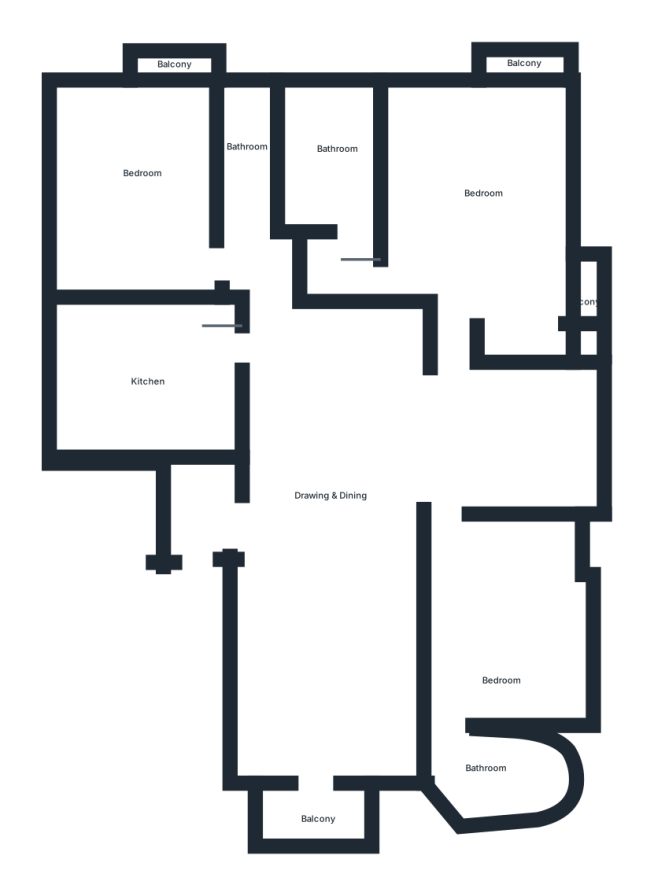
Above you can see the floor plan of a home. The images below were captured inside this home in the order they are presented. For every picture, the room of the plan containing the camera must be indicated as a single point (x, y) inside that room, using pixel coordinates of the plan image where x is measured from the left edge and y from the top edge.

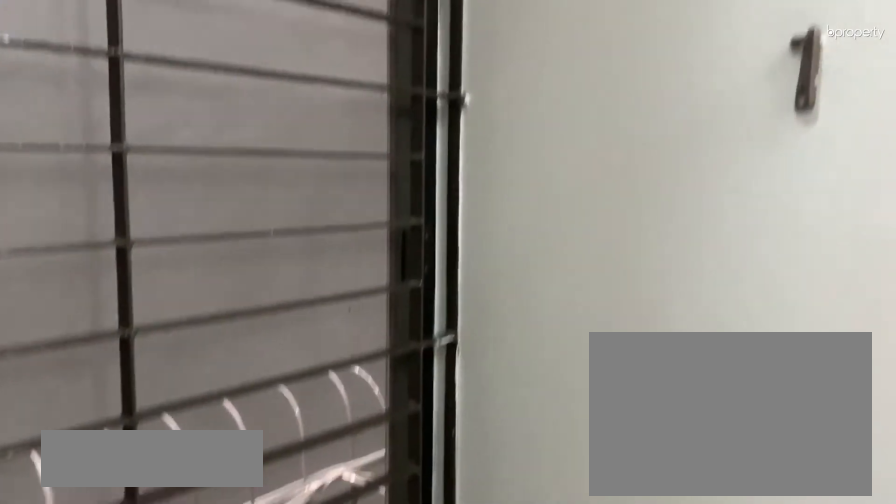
(593, 302)
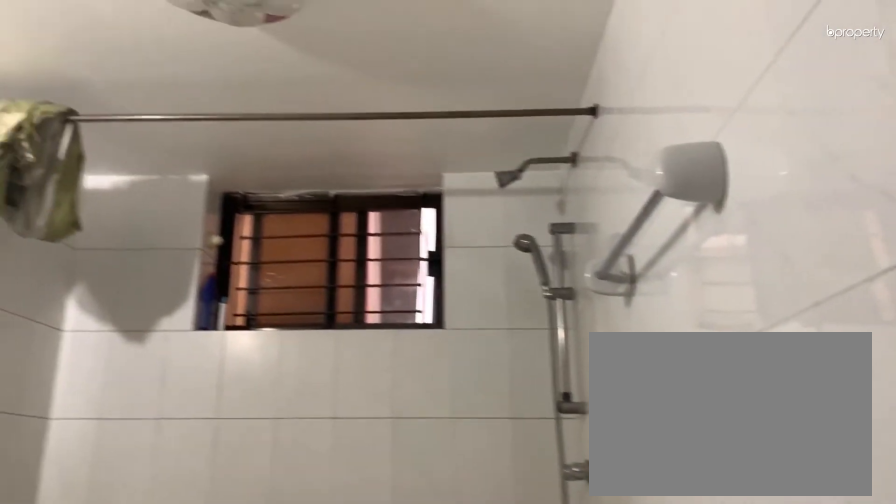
(333, 157)
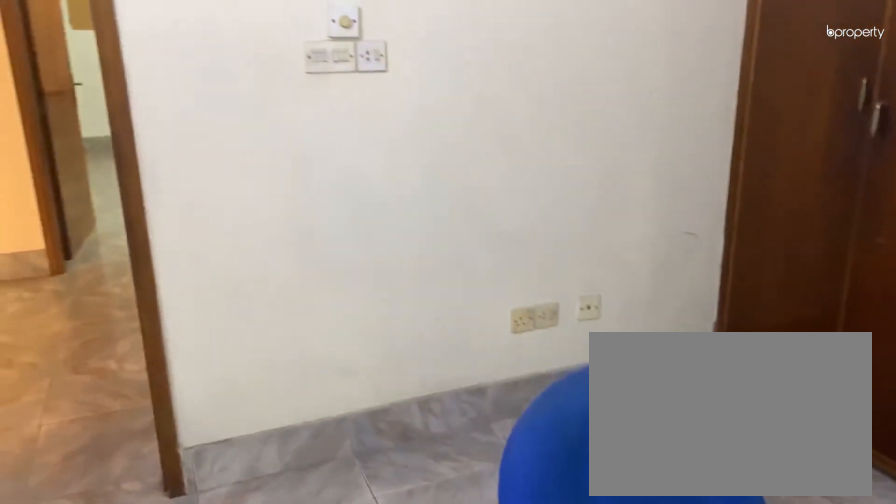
(503, 637)
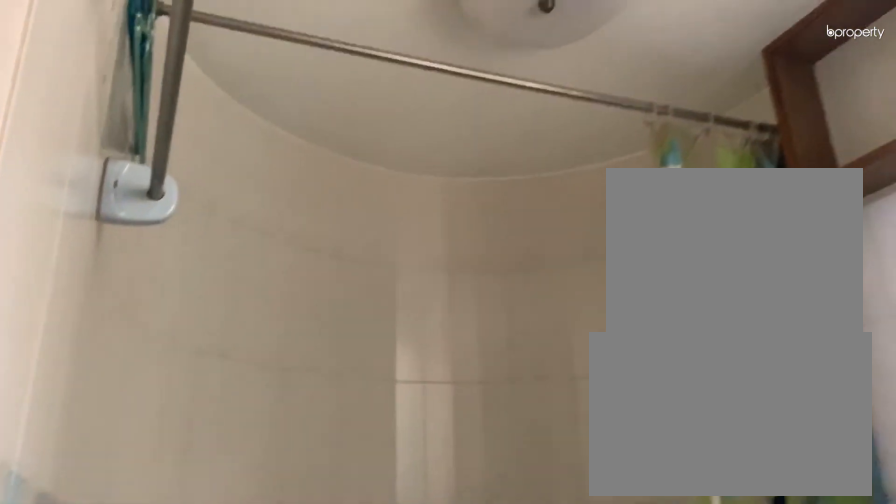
(503, 777)
